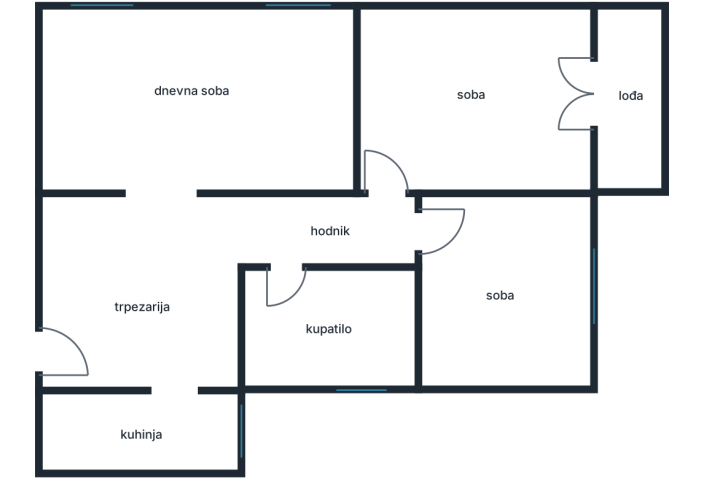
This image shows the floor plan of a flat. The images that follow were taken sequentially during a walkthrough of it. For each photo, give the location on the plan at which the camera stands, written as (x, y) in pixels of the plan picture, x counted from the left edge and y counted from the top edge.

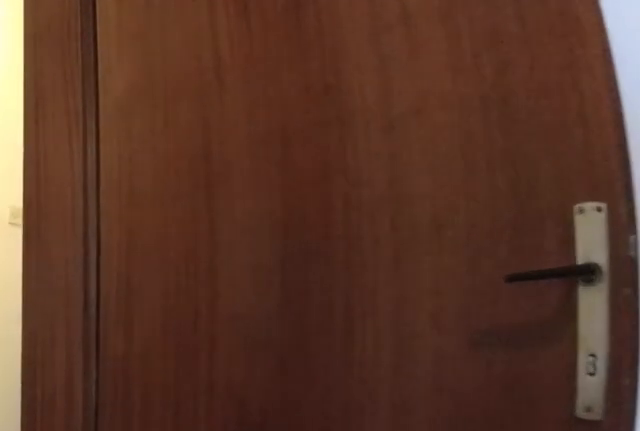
(423, 136)
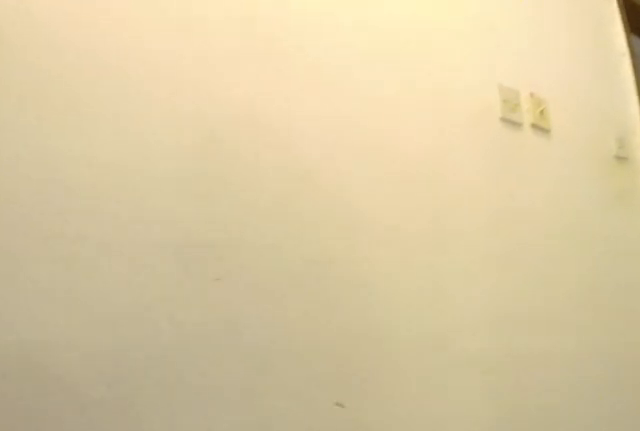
(391, 175)
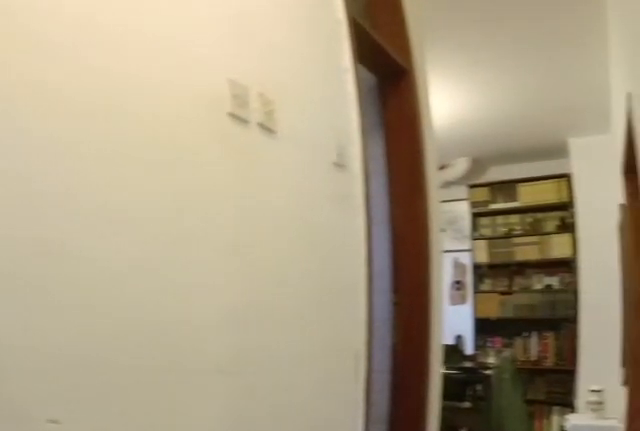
(406, 208)
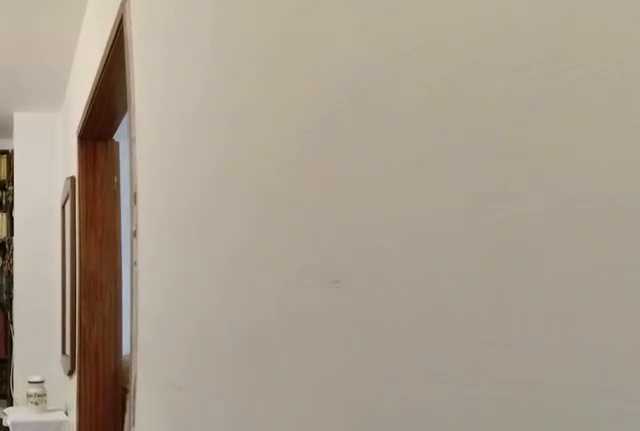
(327, 227)
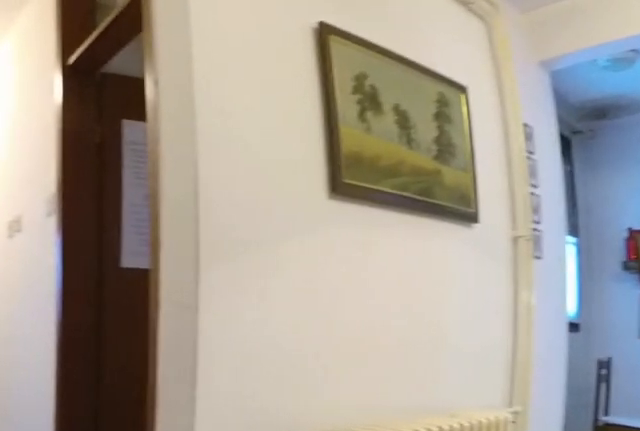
(158, 200)
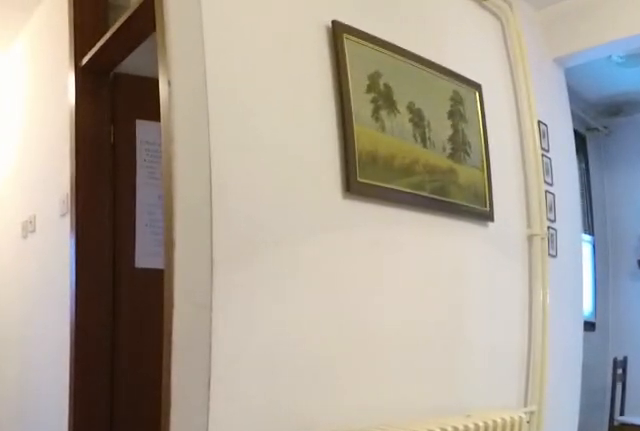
(159, 198)
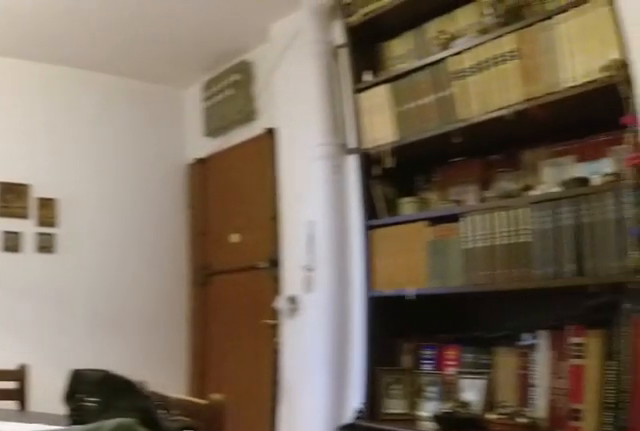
(180, 196)
